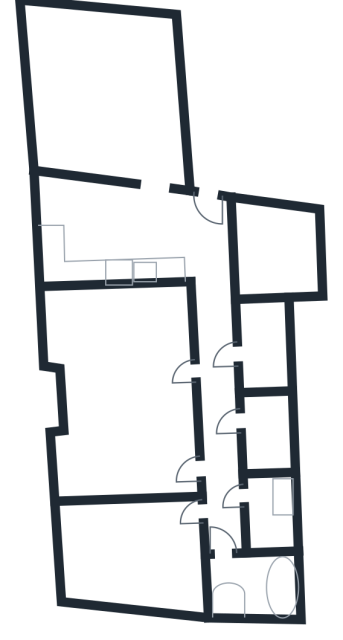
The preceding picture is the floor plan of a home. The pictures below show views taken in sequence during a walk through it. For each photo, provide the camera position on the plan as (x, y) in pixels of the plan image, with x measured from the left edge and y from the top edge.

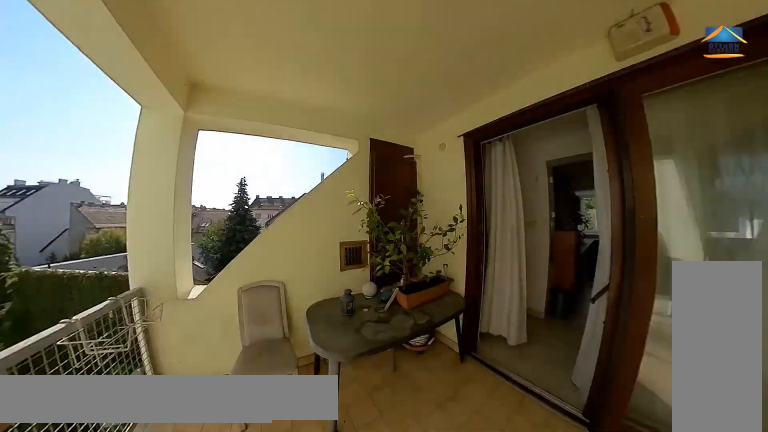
(264, 247)
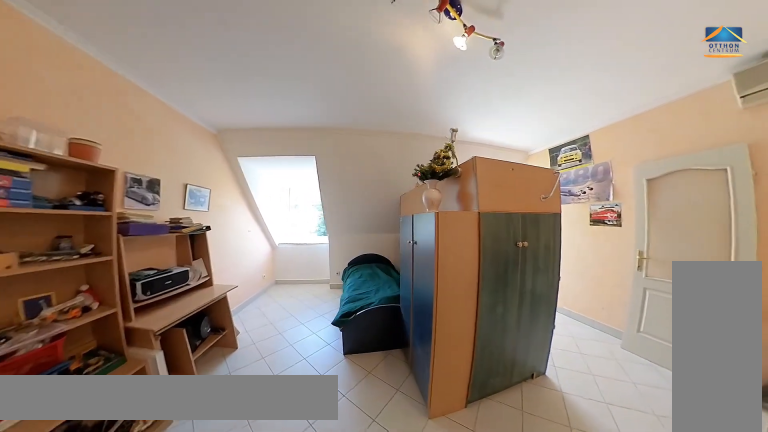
(171, 372)
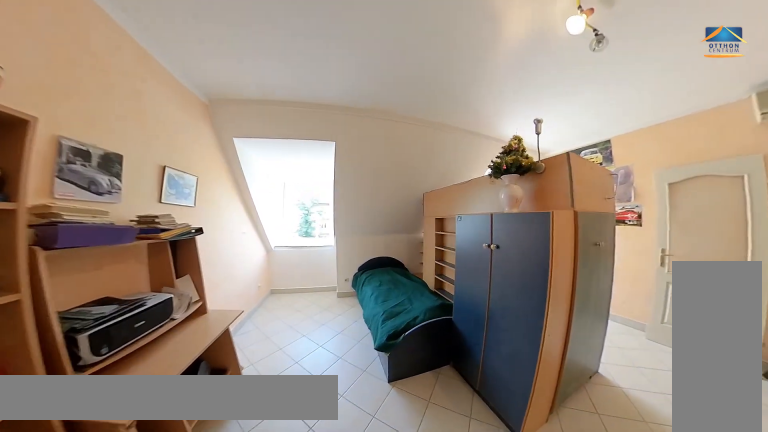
(168, 371)
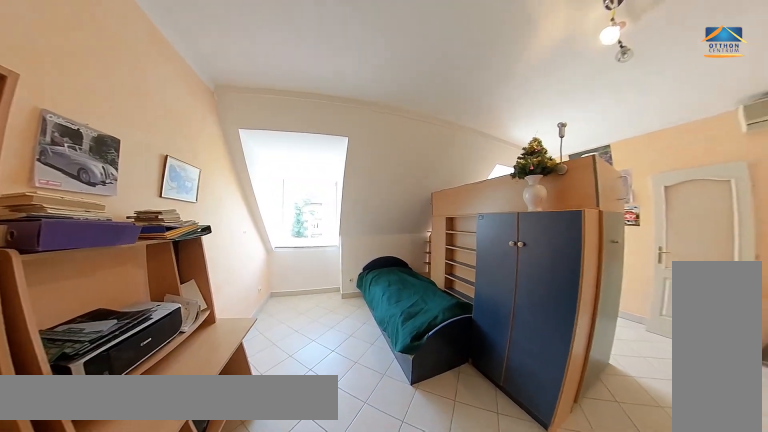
(165, 371)
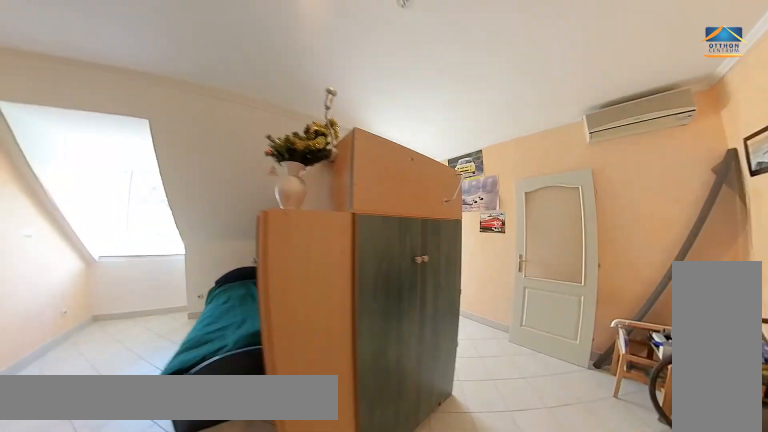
(164, 371)
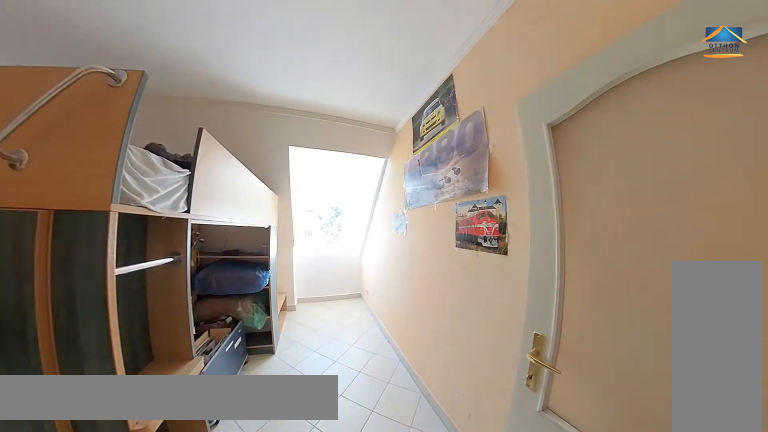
(164, 371)
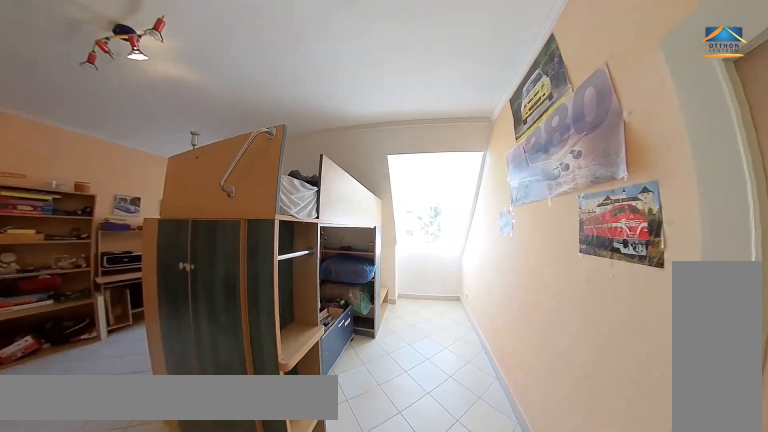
(165, 370)
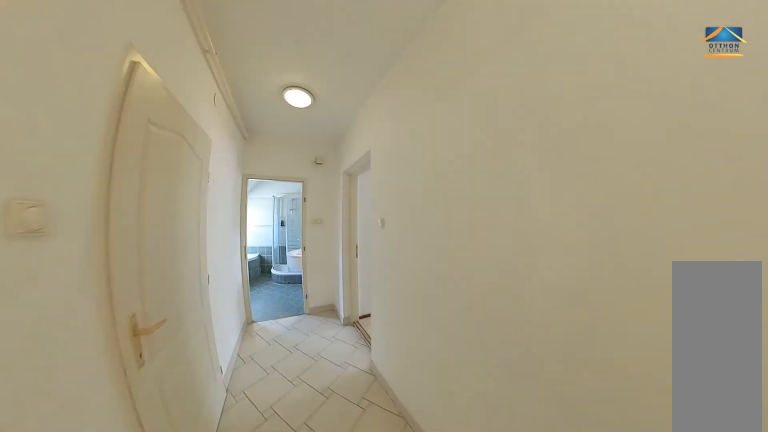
(235, 434)
